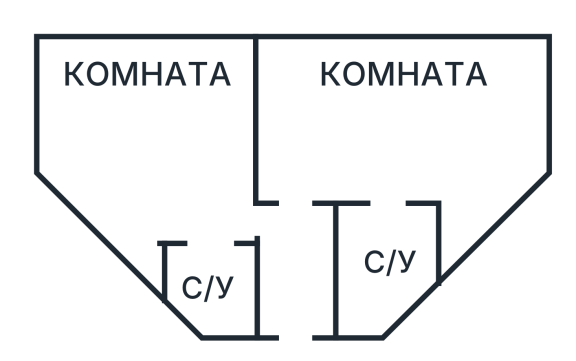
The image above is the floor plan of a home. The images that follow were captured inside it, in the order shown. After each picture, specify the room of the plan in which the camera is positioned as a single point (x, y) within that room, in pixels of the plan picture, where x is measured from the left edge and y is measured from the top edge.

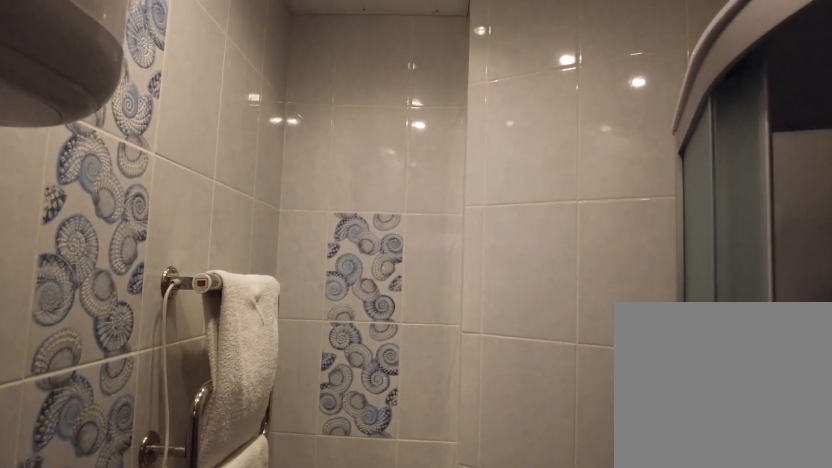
(222, 275)
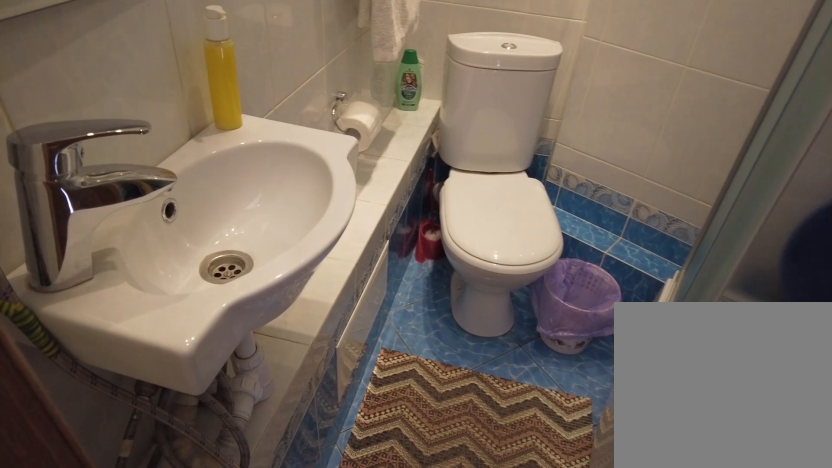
(222, 275)
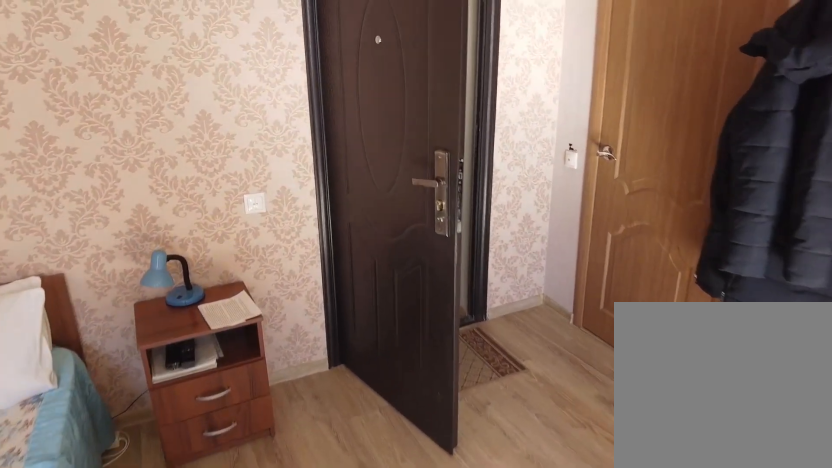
(228, 175)
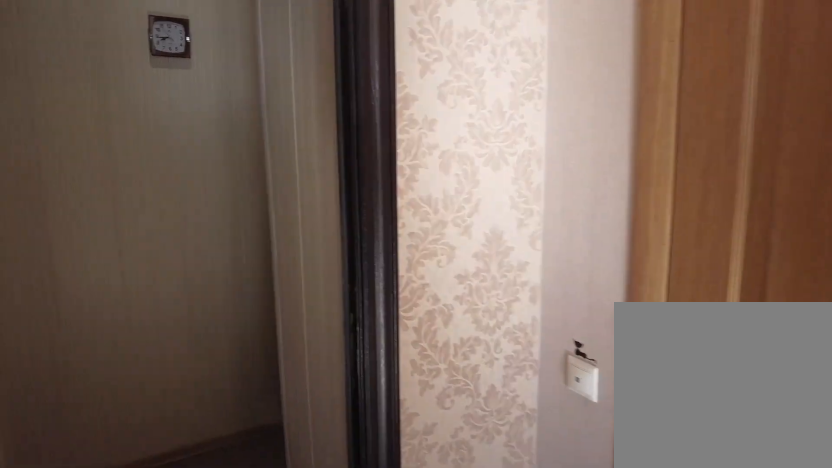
(241, 221)
